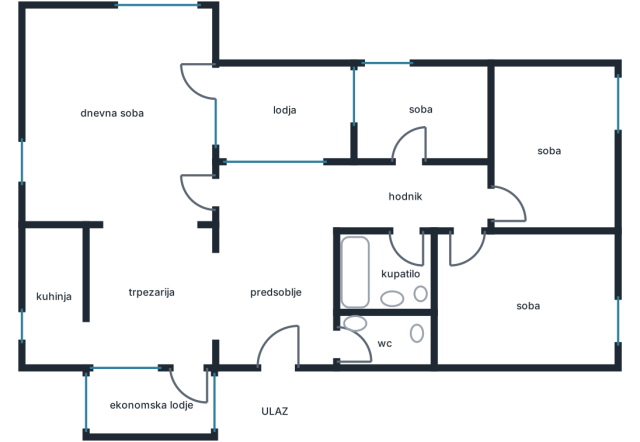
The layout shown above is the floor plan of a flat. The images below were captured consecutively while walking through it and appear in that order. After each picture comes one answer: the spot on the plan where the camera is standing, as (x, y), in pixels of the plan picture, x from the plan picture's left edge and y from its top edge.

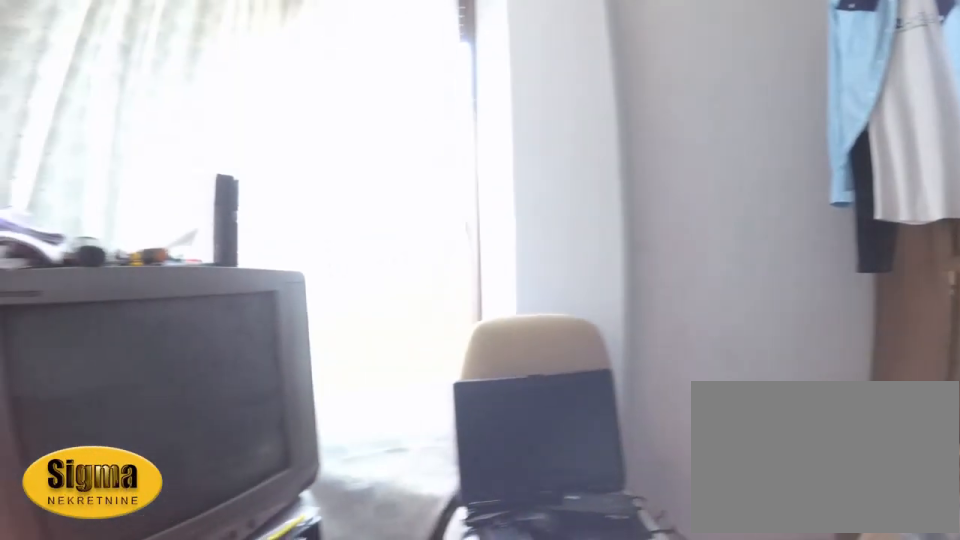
(453, 140)
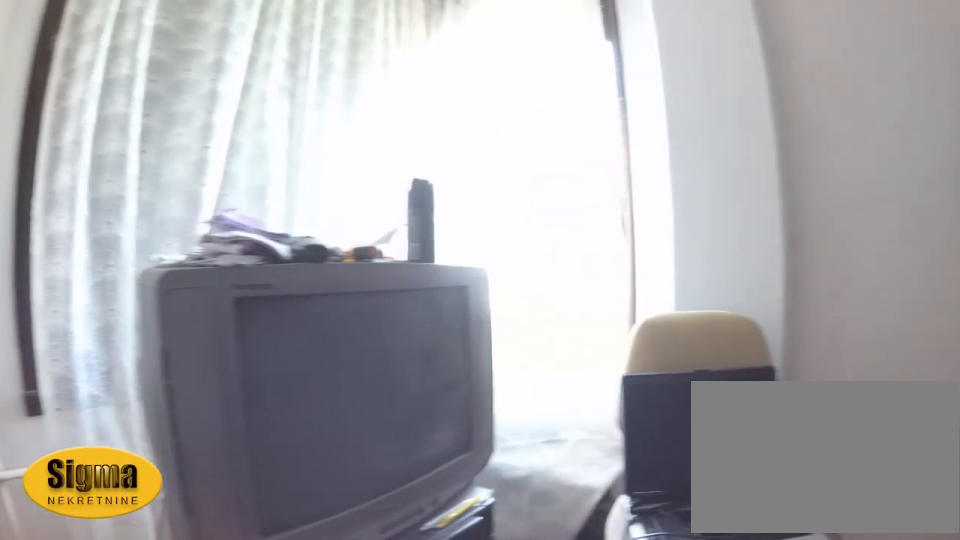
(458, 134)
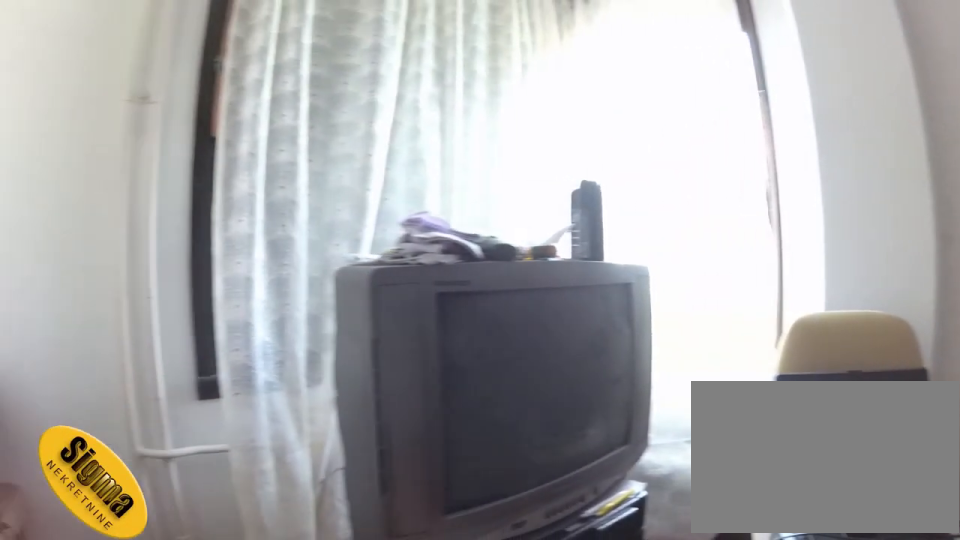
(459, 128)
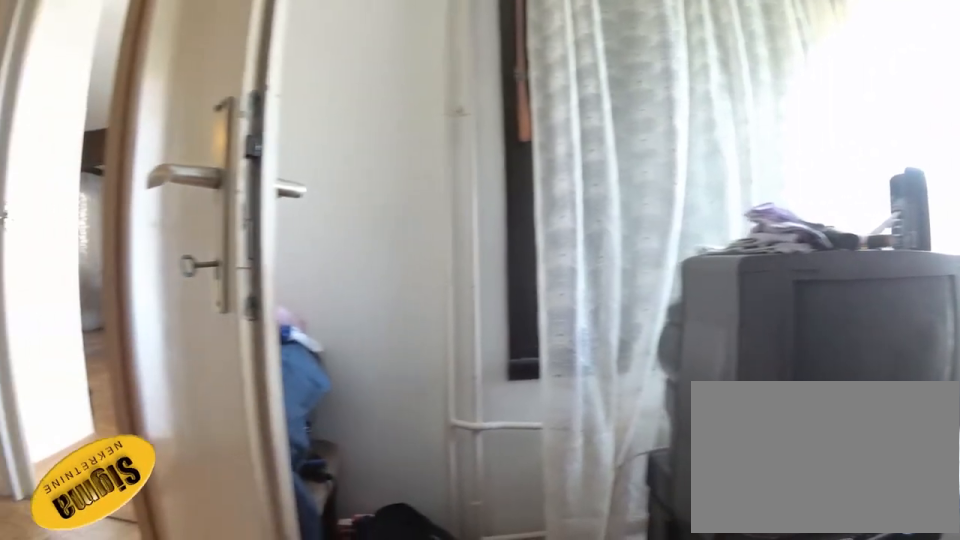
(461, 115)
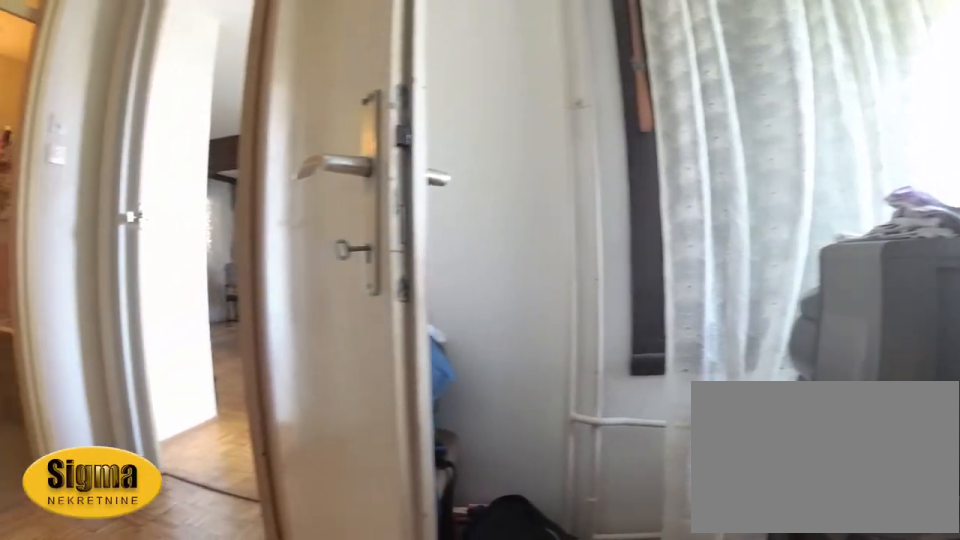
(457, 109)
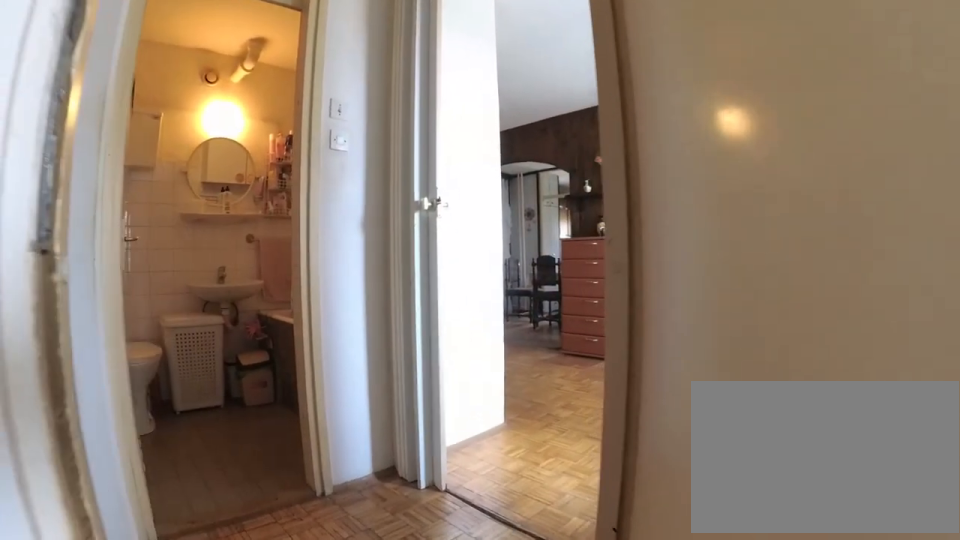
(427, 128)
